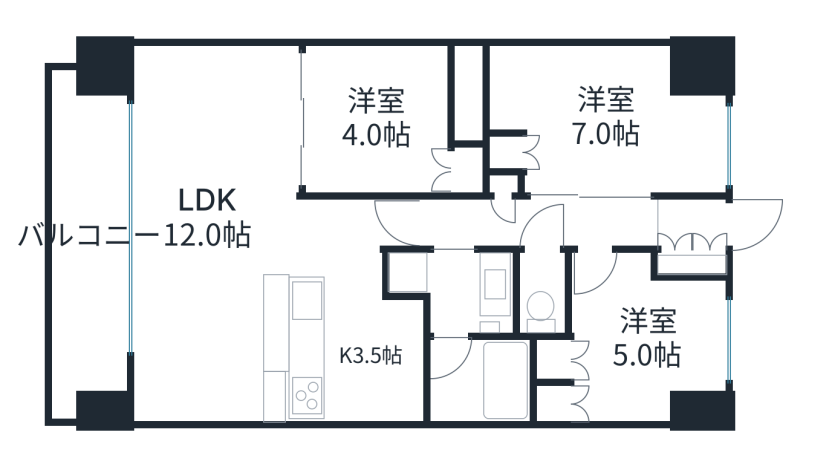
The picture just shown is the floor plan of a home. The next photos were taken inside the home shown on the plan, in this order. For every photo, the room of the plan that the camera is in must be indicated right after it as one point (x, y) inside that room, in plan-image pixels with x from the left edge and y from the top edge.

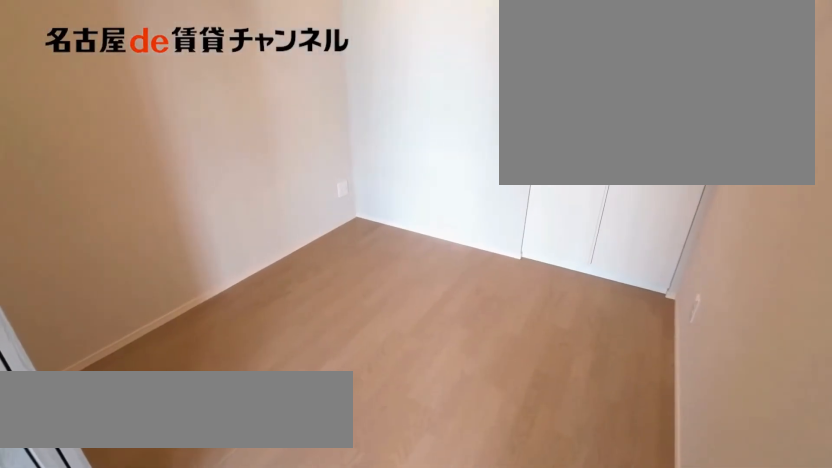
(376, 123)
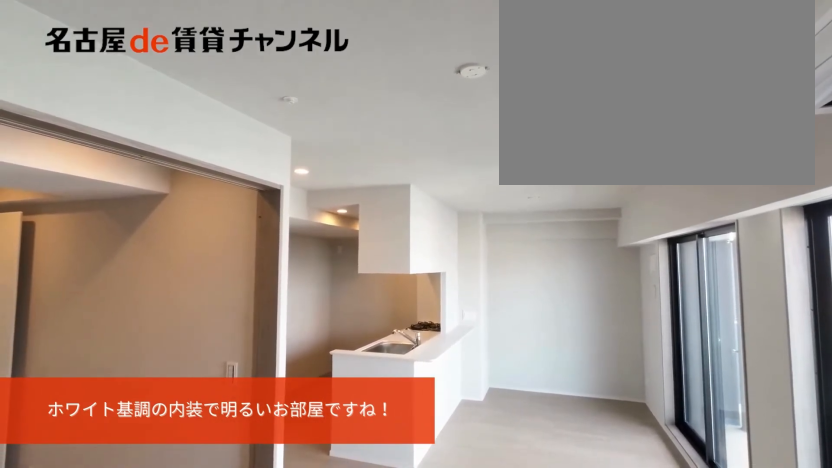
(208, 222)
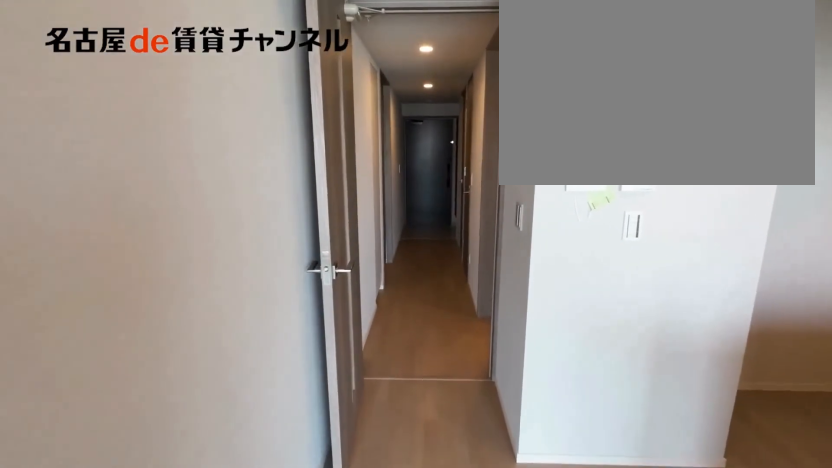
(208, 222)
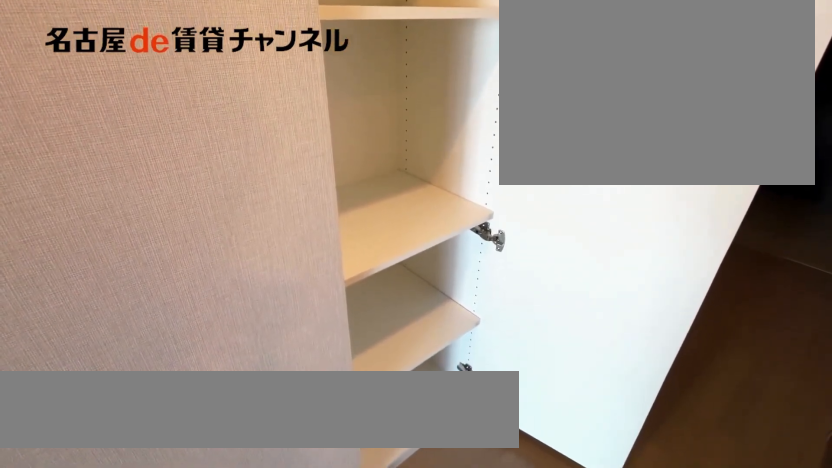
(501, 185)
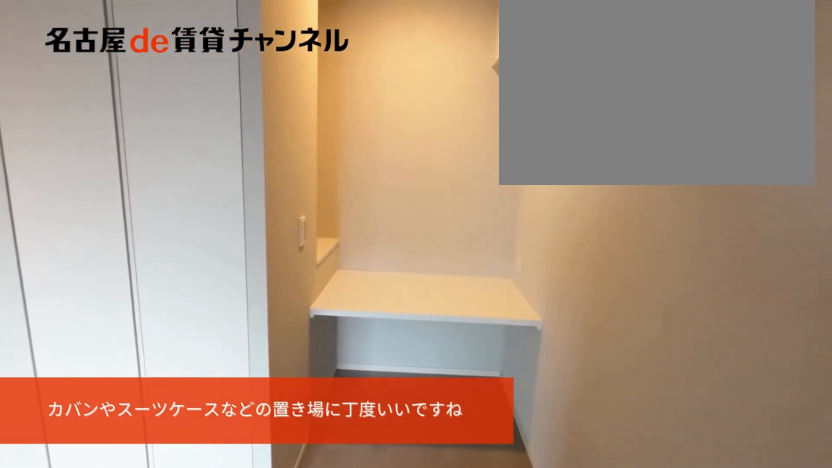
(605, 117)
